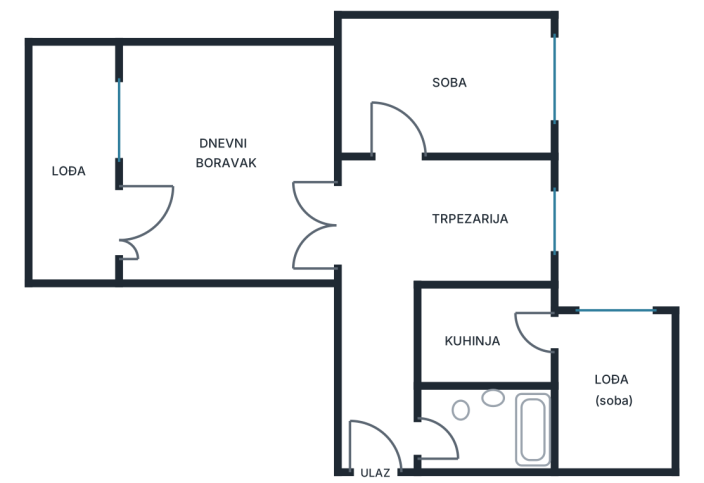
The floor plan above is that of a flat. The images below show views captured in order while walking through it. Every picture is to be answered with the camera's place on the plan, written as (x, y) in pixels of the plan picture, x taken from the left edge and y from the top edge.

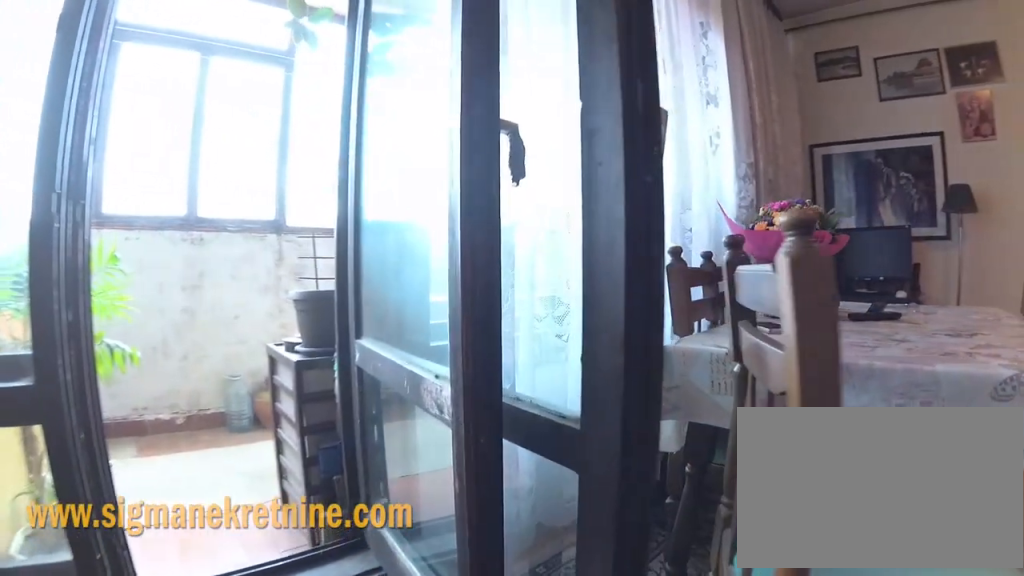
(192, 227)
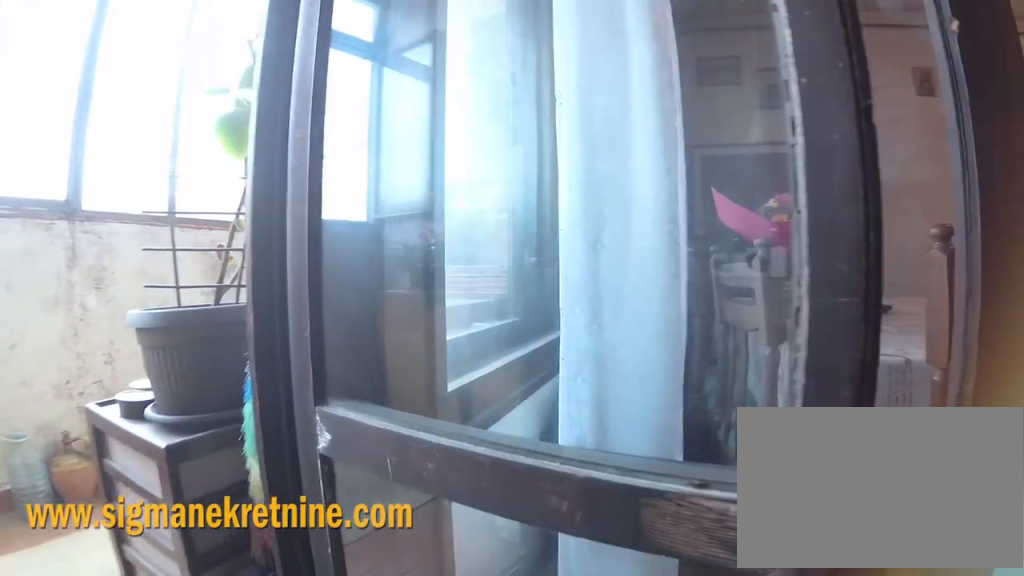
(161, 239)
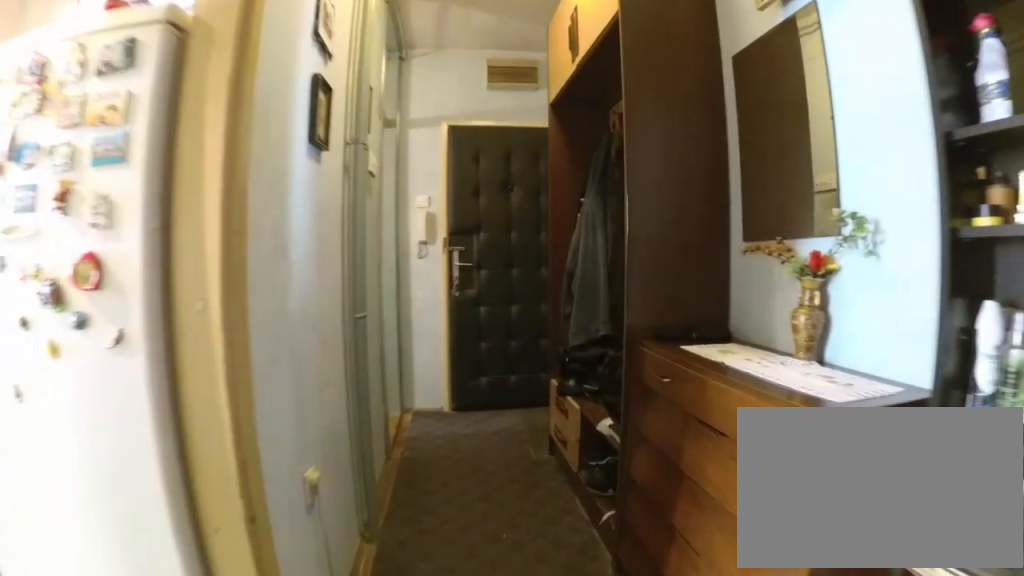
(378, 298)
